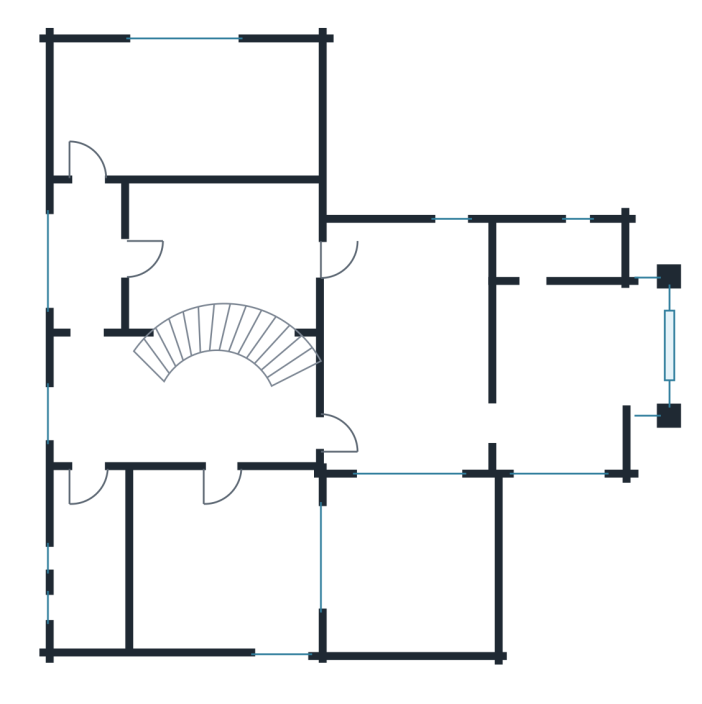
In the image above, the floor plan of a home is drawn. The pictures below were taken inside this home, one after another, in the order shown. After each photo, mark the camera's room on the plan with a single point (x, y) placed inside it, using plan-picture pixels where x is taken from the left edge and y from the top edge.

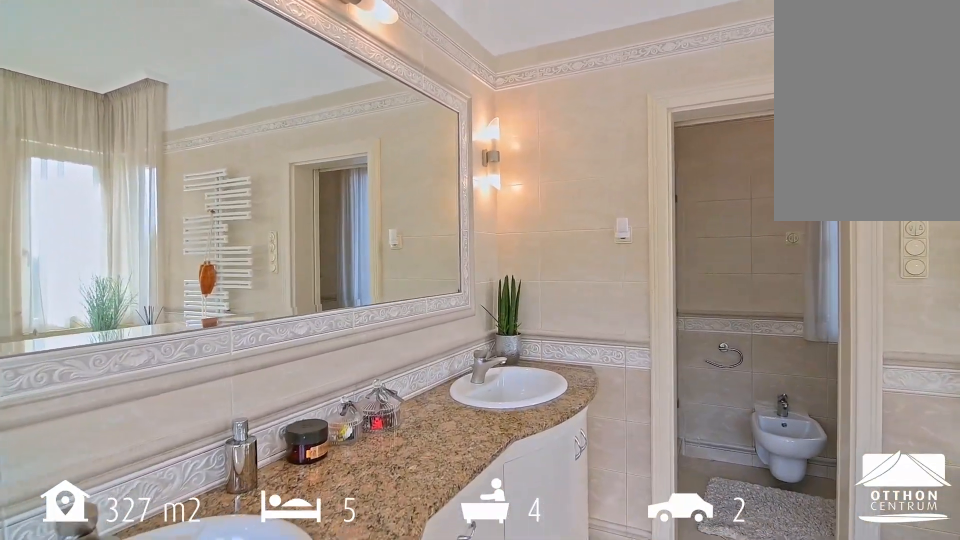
(571, 373)
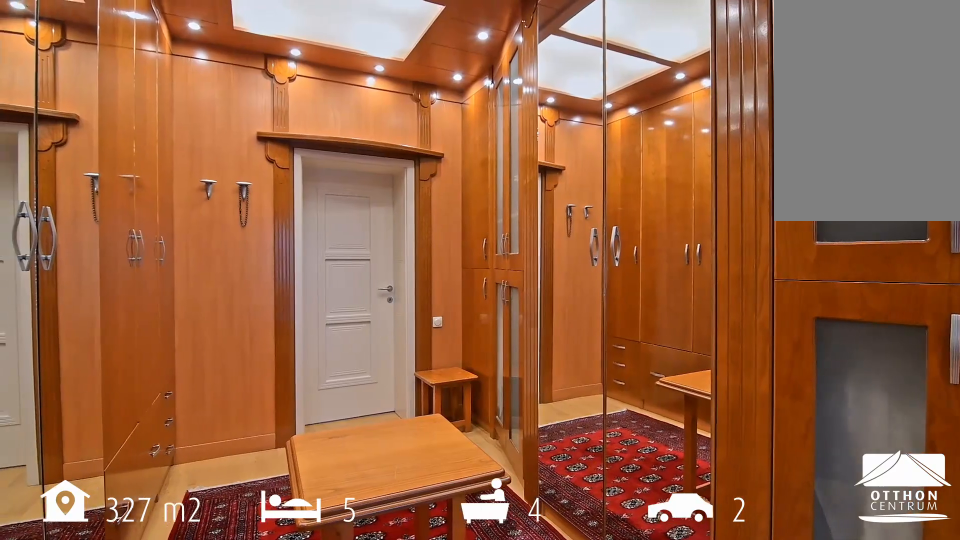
(221, 250)
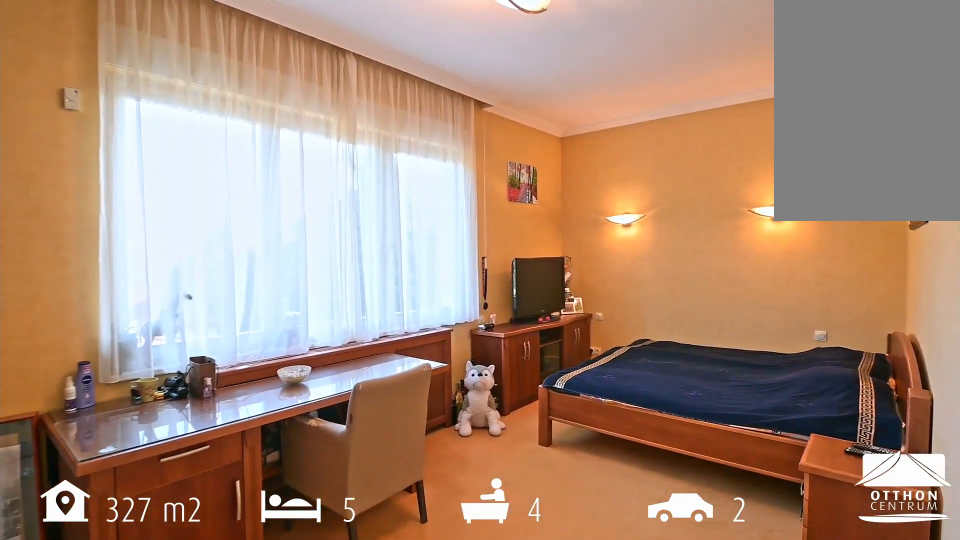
(186, 111)
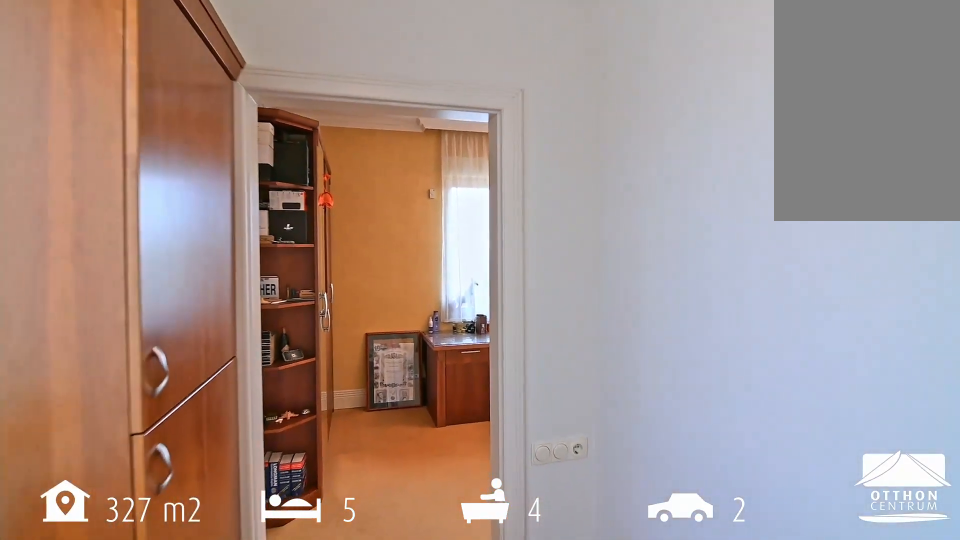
(87, 257)
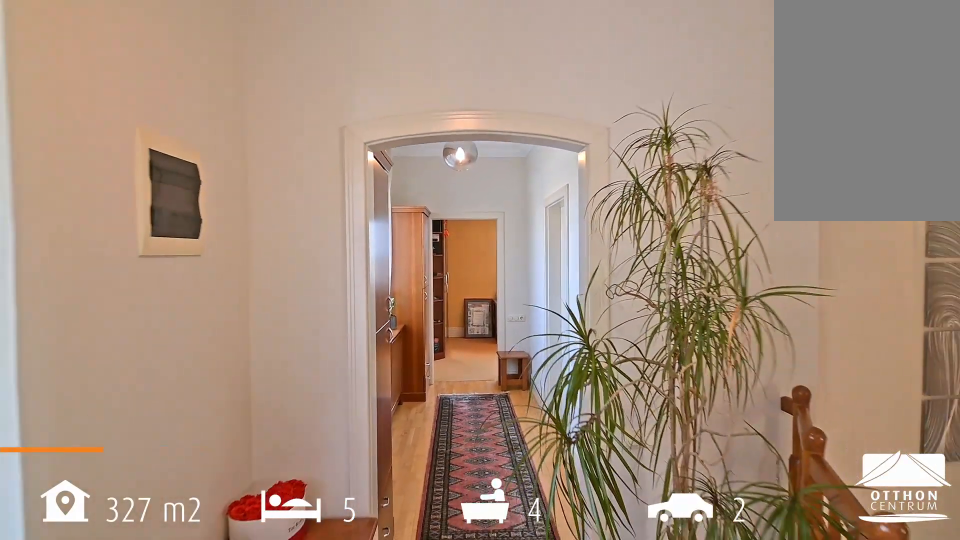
(99, 402)
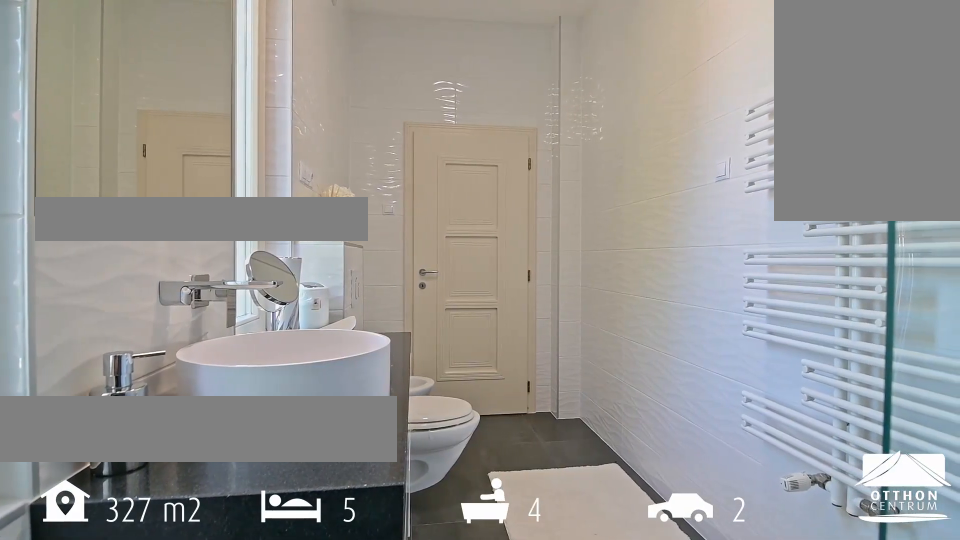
(93, 565)
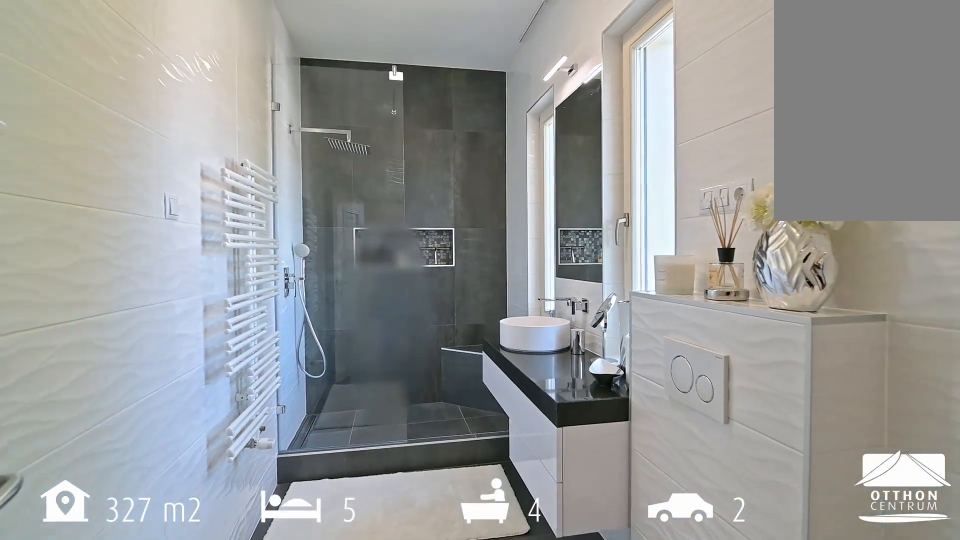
(93, 565)
